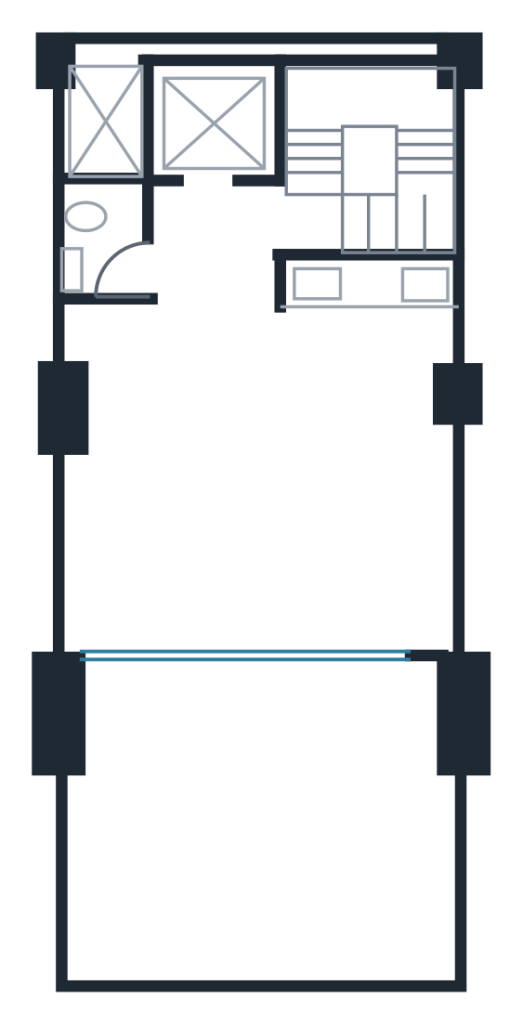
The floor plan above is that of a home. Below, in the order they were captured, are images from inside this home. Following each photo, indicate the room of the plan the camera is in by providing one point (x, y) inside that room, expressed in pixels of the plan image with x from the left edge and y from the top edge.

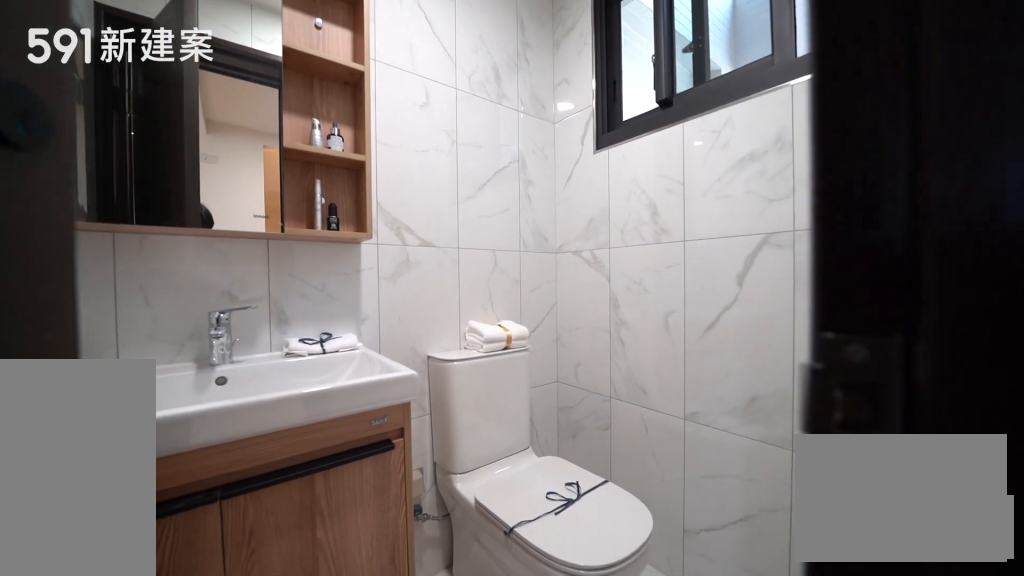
(101, 240)
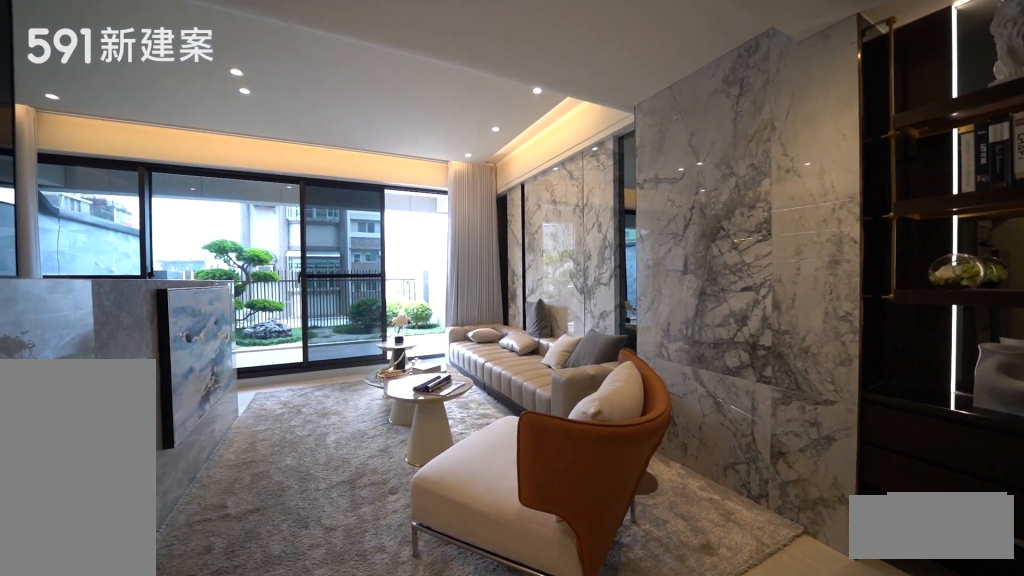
(179, 483)
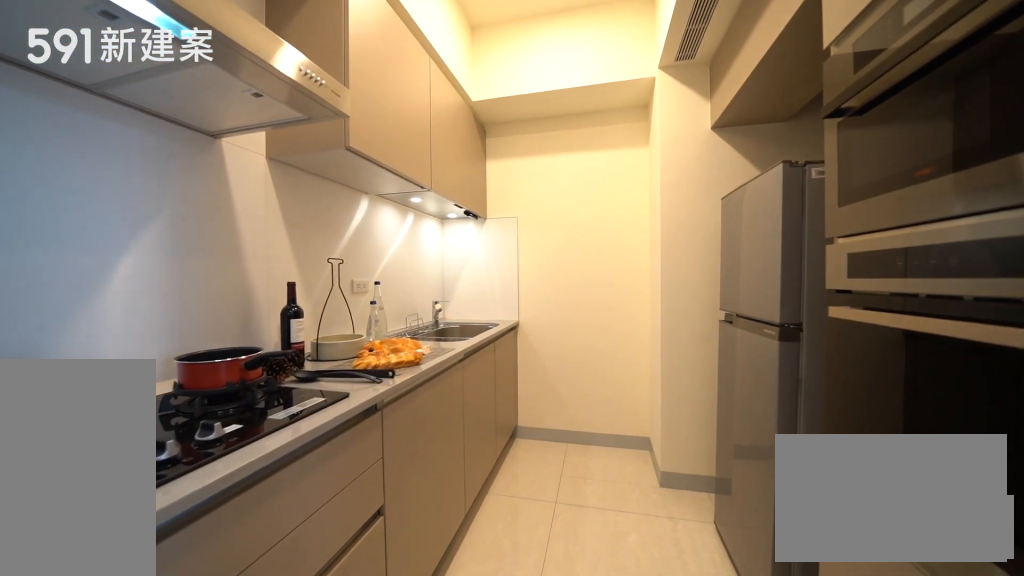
(383, 328)
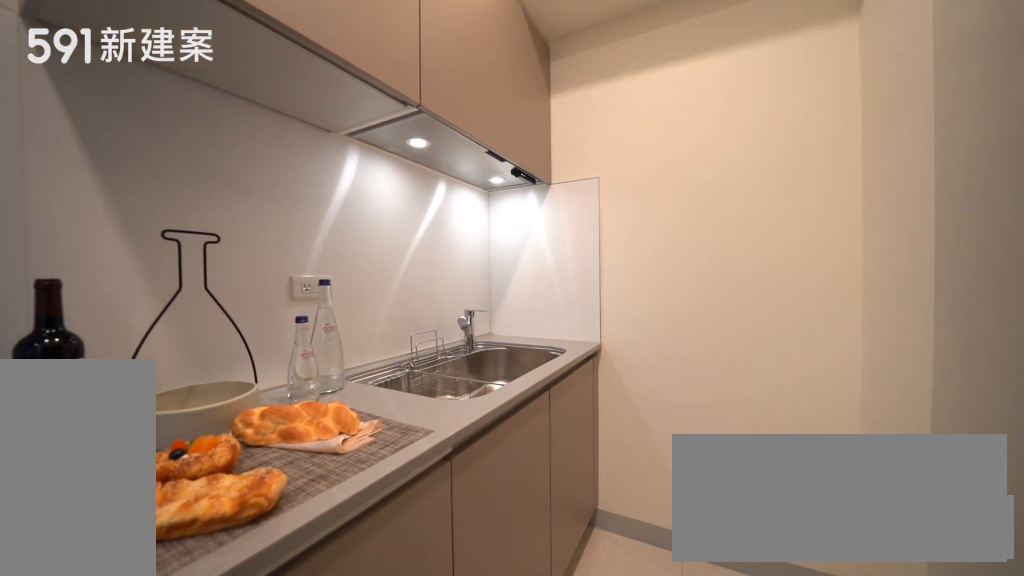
(383, 328)
